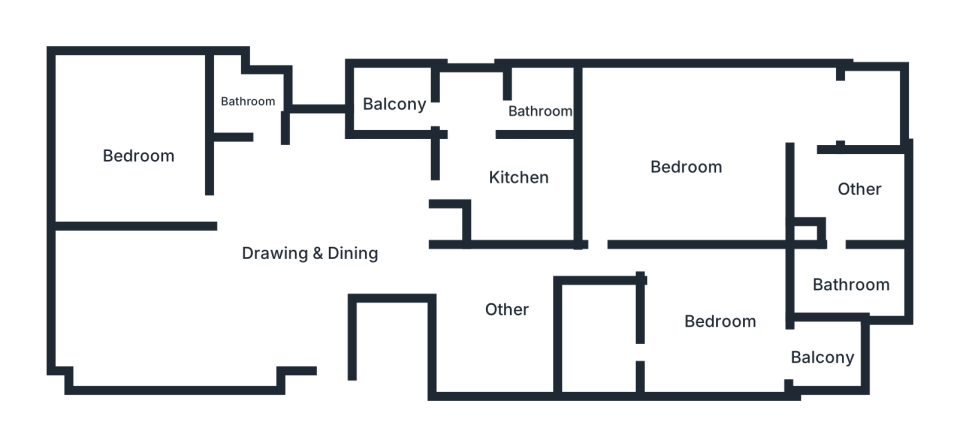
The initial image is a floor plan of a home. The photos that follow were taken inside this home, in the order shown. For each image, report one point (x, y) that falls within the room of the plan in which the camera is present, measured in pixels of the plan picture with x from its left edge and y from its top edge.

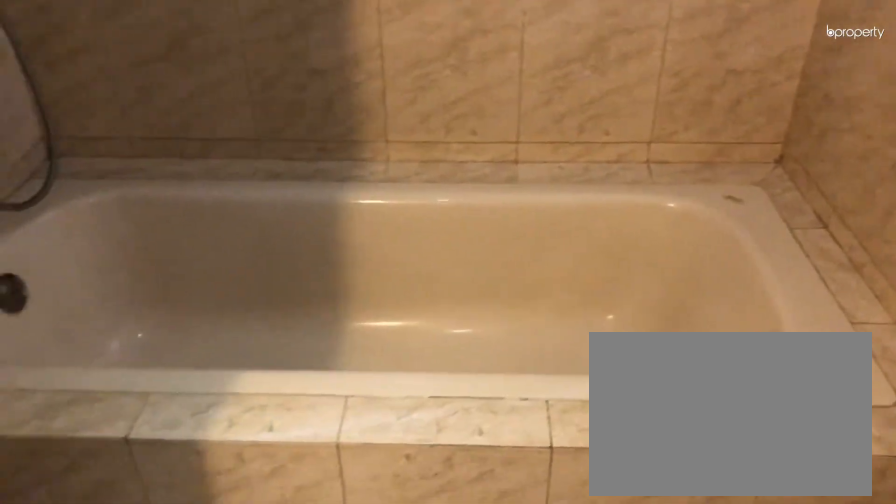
(852, 286)
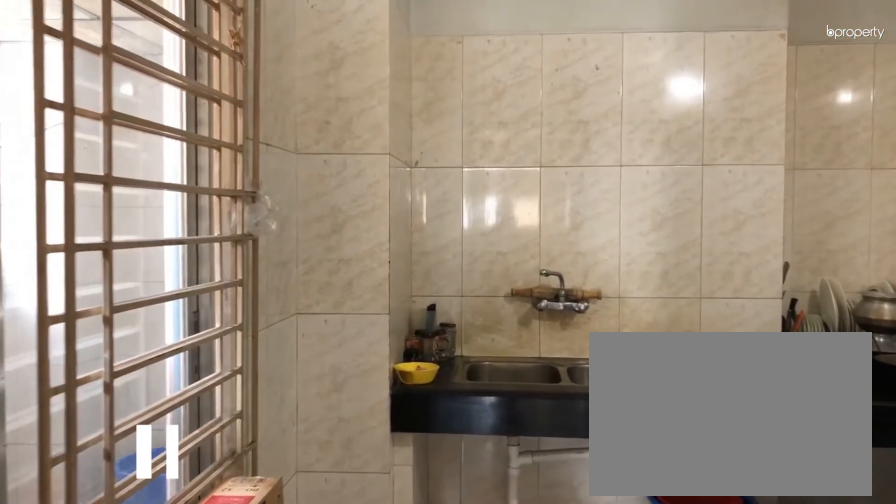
(524, 177)
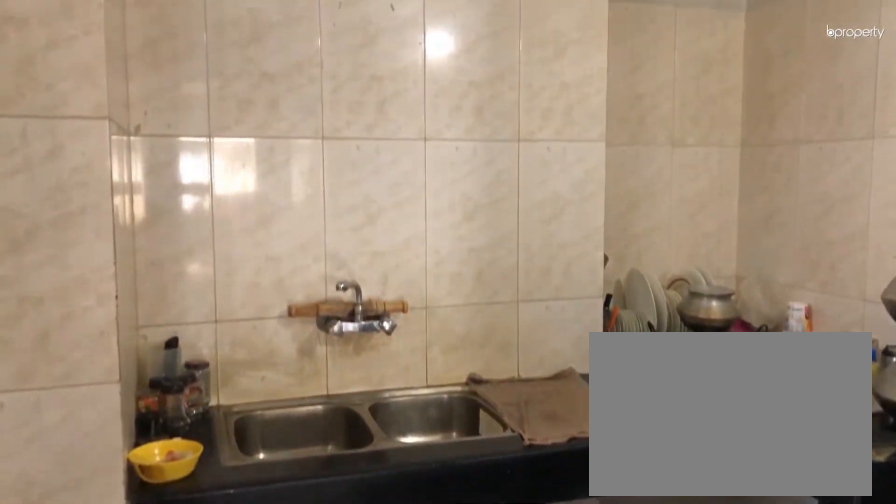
(523, 177)
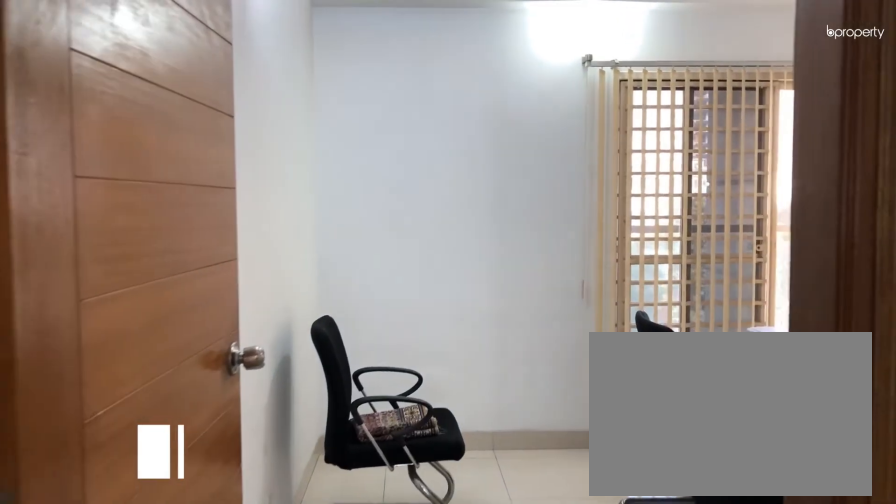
(672, 269)
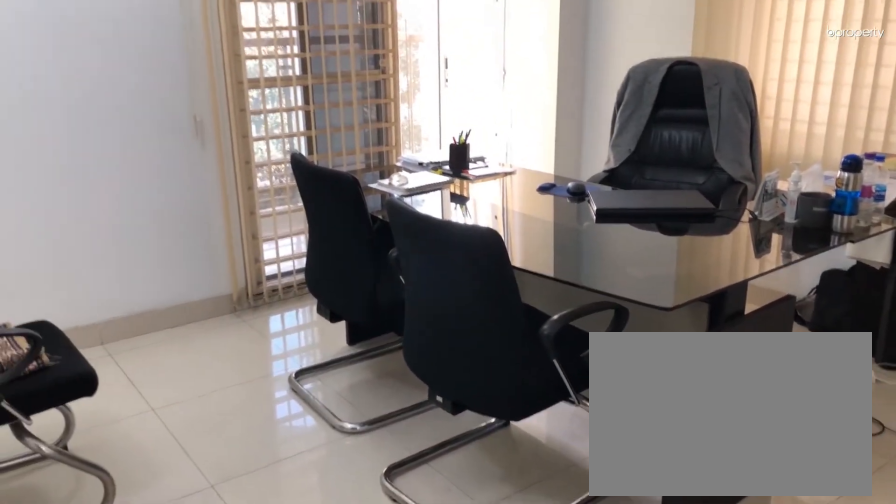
(721, 321)
